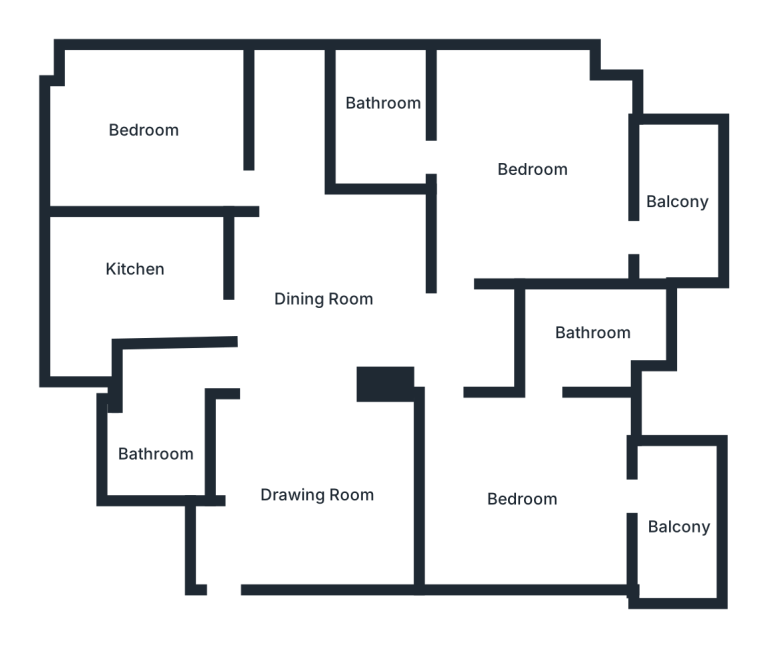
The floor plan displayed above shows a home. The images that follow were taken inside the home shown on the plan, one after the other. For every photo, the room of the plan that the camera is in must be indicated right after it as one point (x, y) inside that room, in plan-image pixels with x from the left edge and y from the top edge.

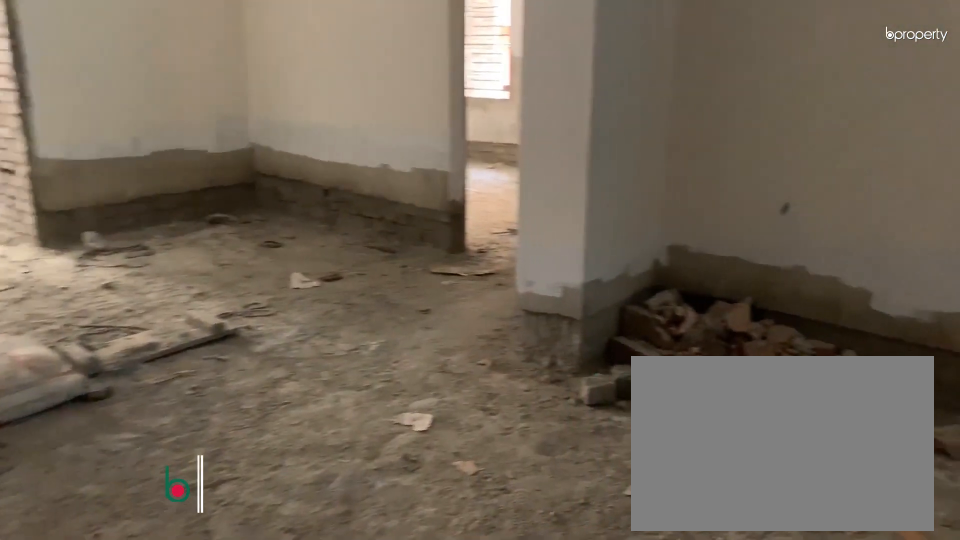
(301, 501)
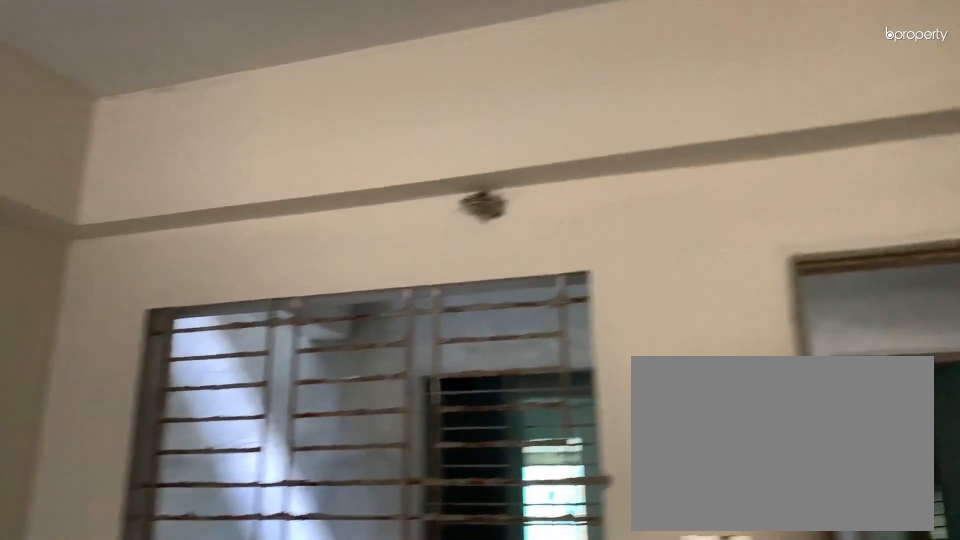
(312, 485)
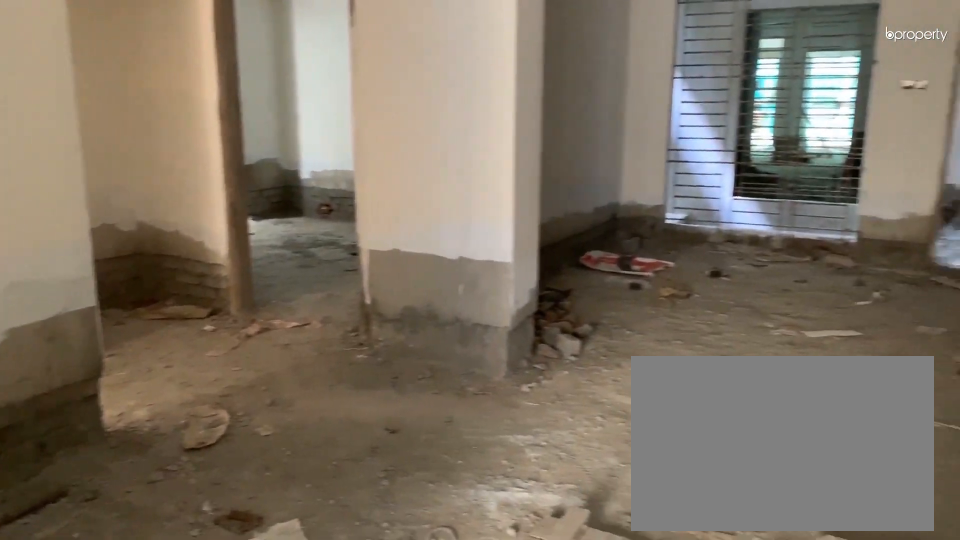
(331, 286)
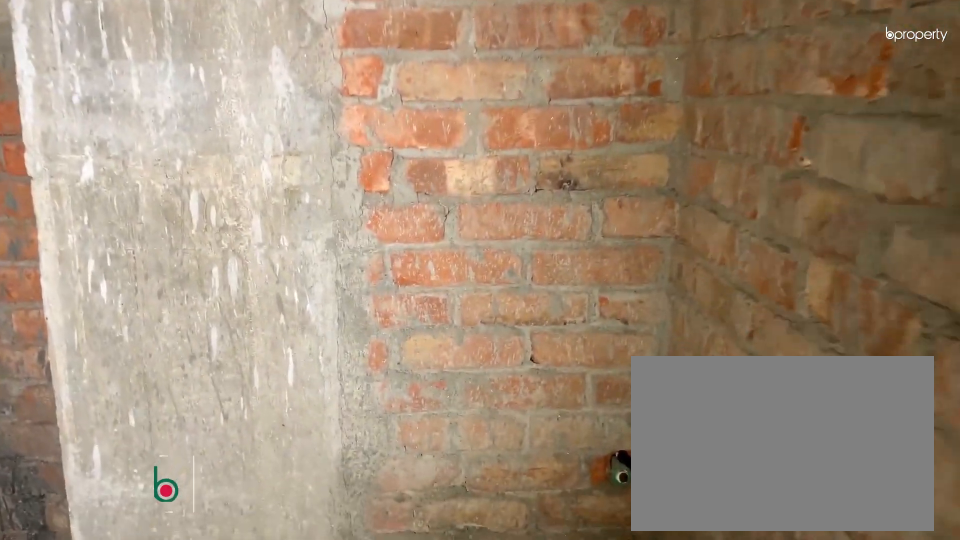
(153, 421)
